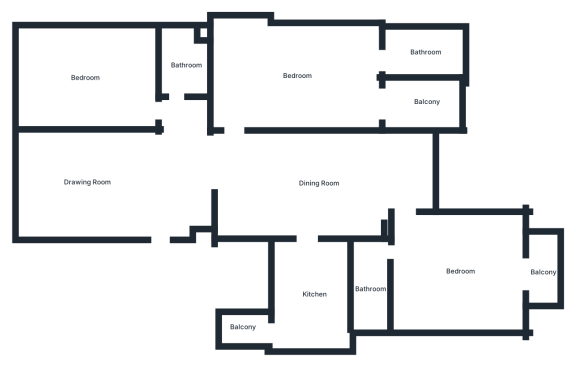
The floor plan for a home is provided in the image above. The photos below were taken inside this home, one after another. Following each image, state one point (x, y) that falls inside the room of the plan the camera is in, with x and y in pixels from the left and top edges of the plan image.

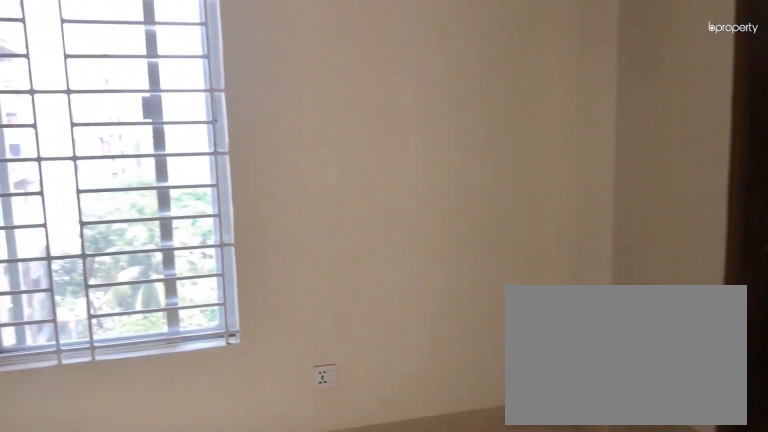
(297, 76)
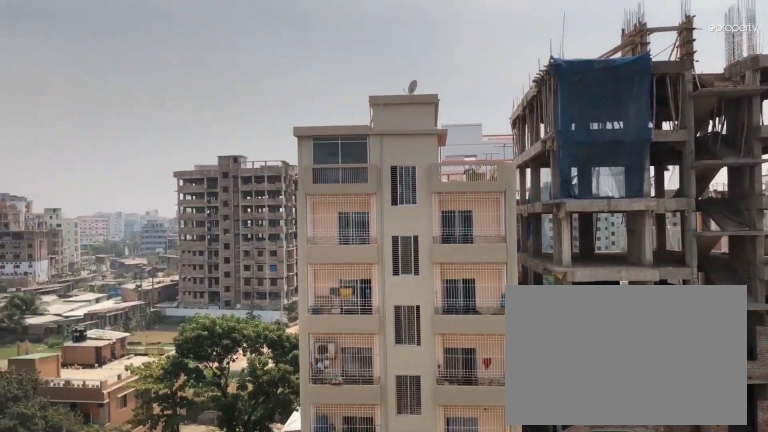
(428, 101)
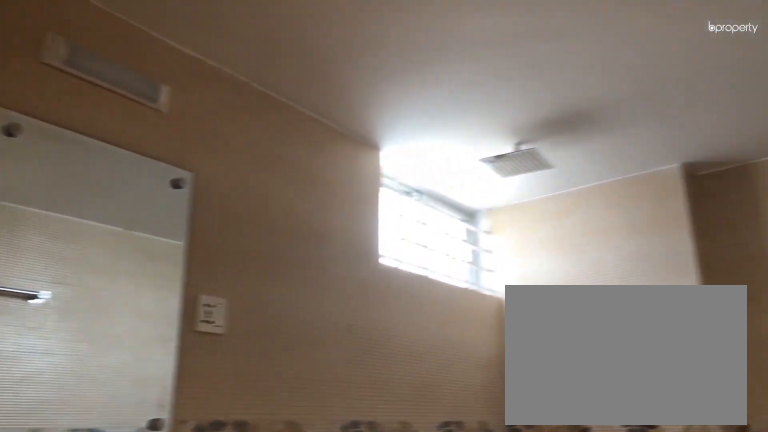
(424, 54)
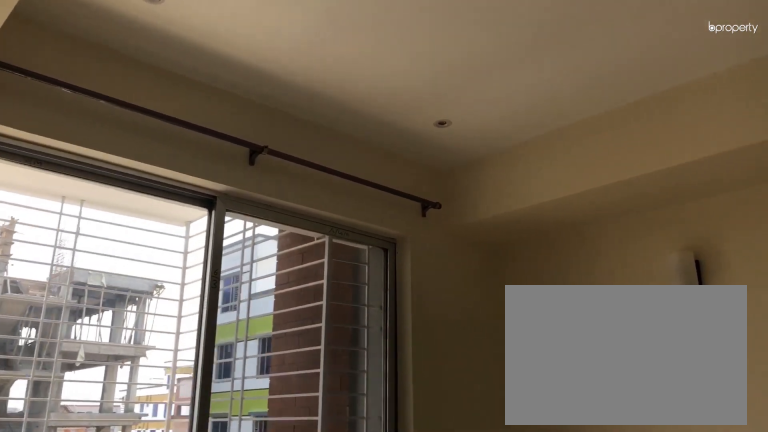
(460, 272)
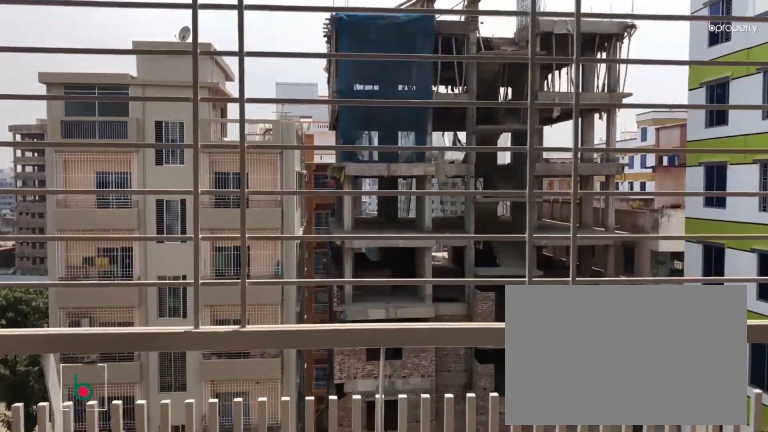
(544, 272)
